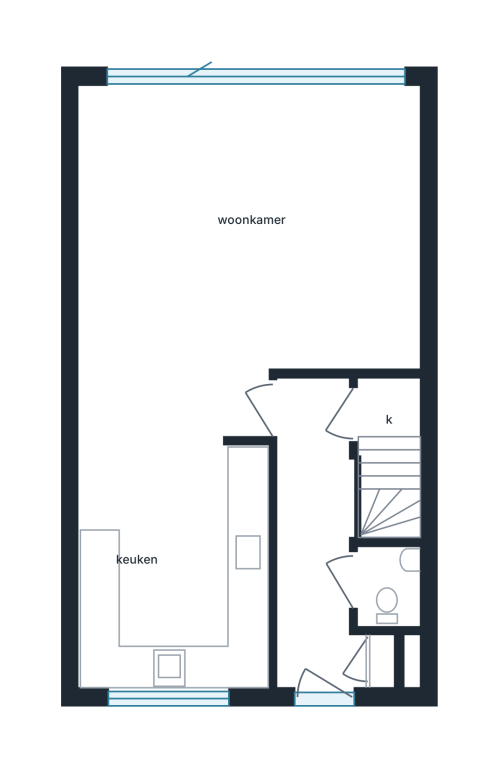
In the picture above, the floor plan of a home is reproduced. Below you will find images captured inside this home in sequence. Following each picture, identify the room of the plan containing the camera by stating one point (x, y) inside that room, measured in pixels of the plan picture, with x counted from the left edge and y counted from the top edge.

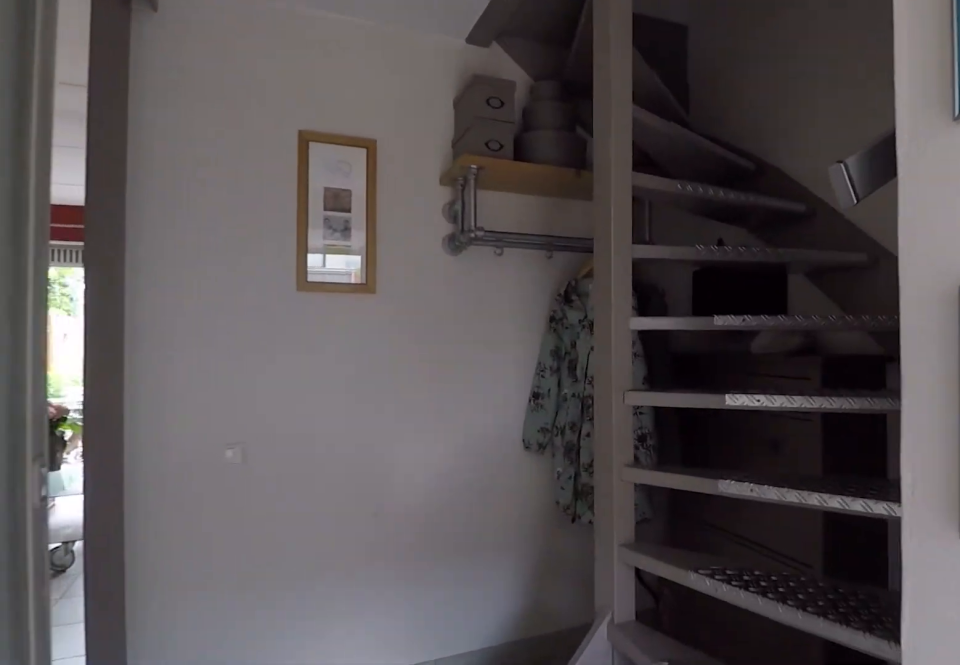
(316, 535)
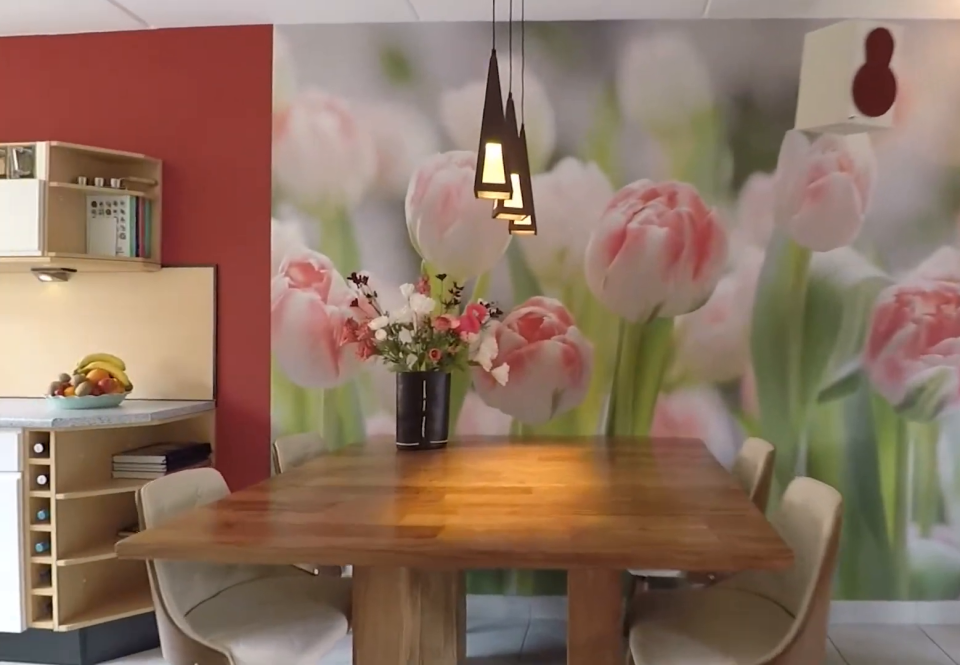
(313, 253)
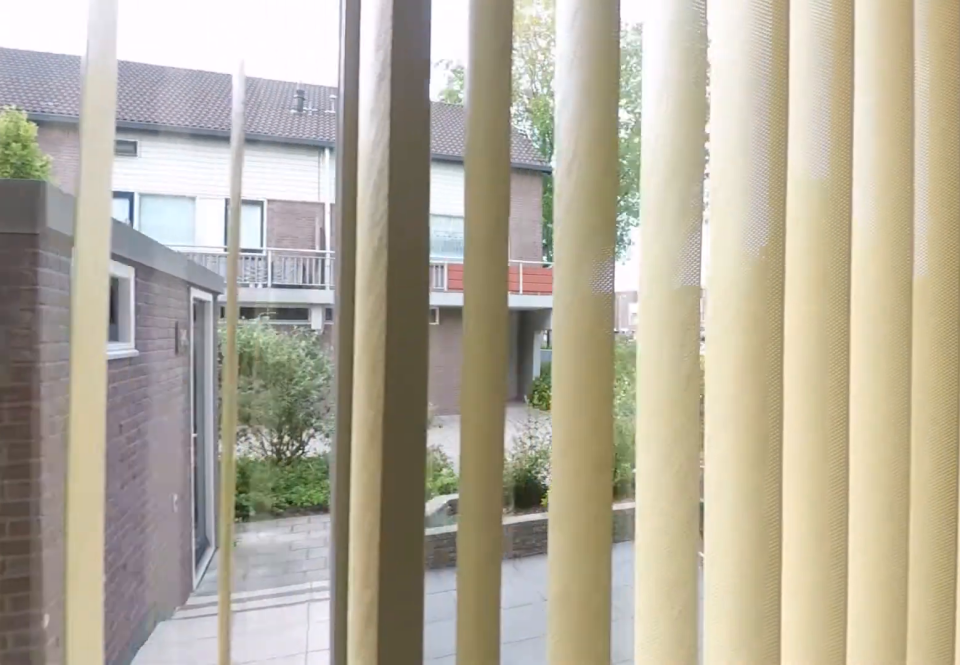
(172, 567)
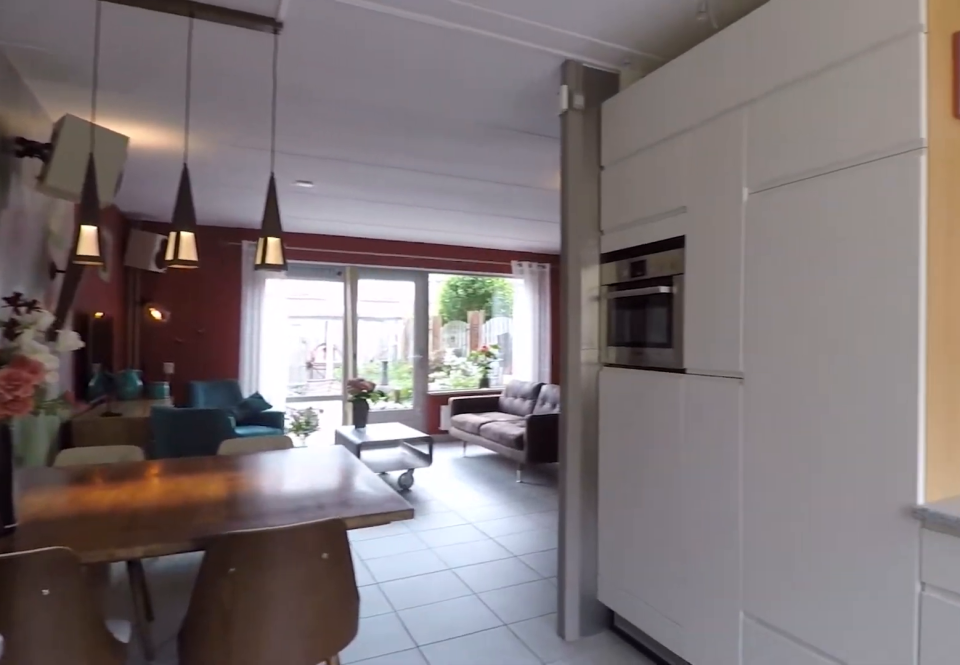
(172, 567)
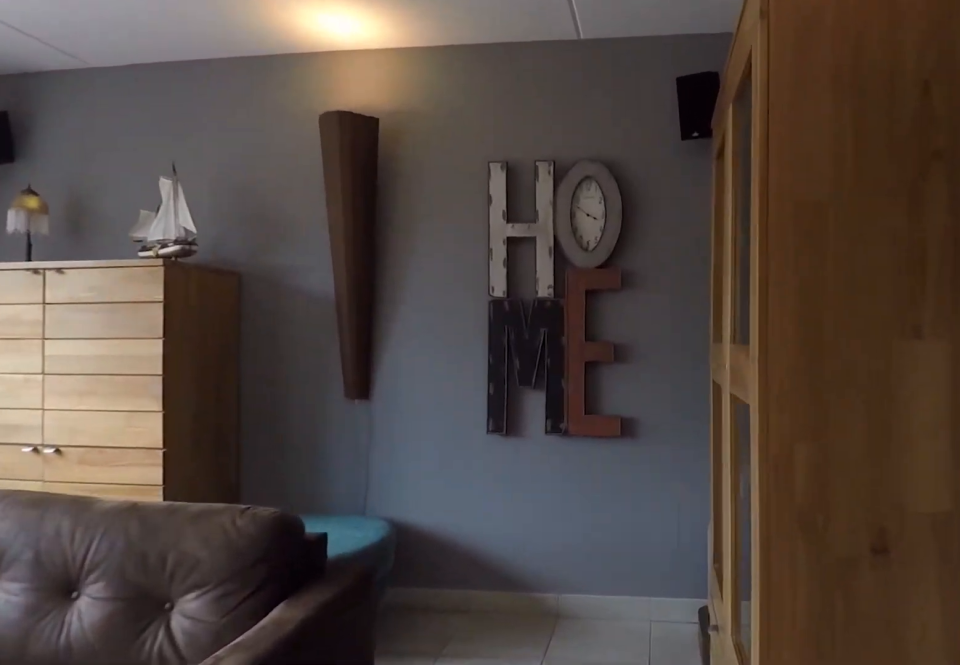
(313, 253)
